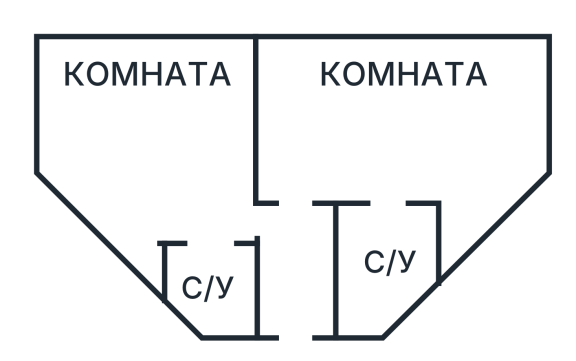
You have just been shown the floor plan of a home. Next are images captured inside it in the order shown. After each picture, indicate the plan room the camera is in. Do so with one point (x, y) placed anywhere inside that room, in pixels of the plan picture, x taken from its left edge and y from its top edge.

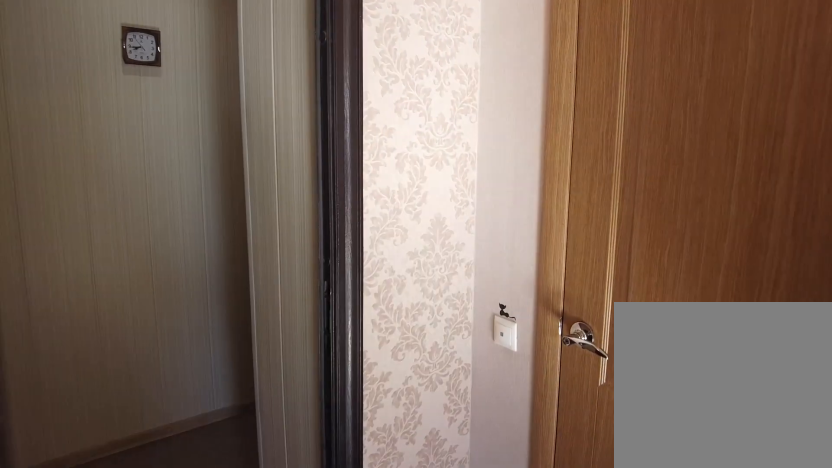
(241, 221)
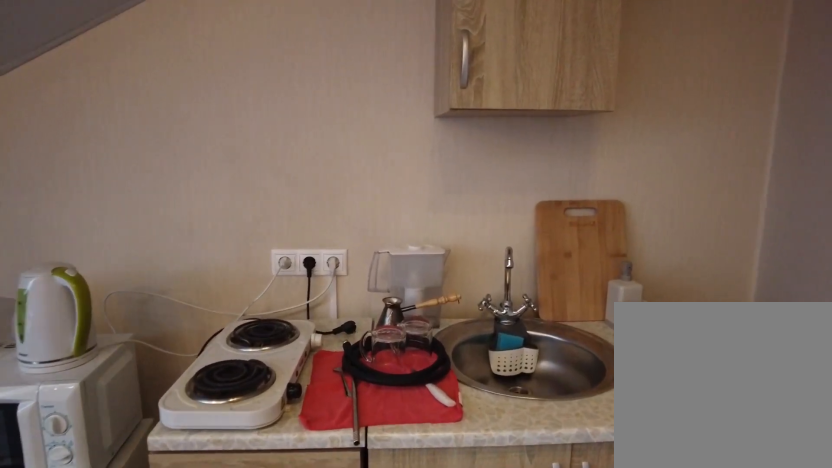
(323, 174)
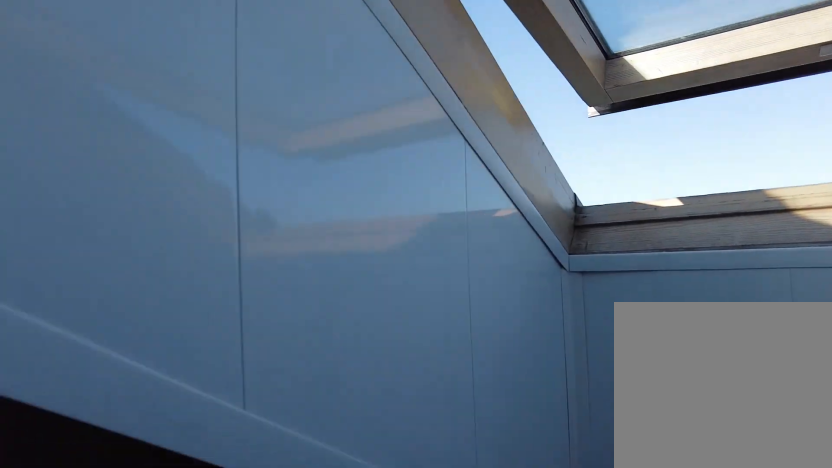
(520, 150)
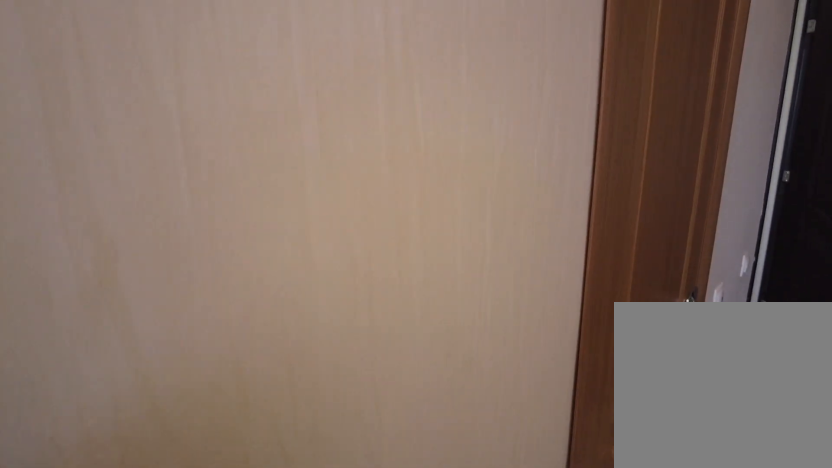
(392, 181)
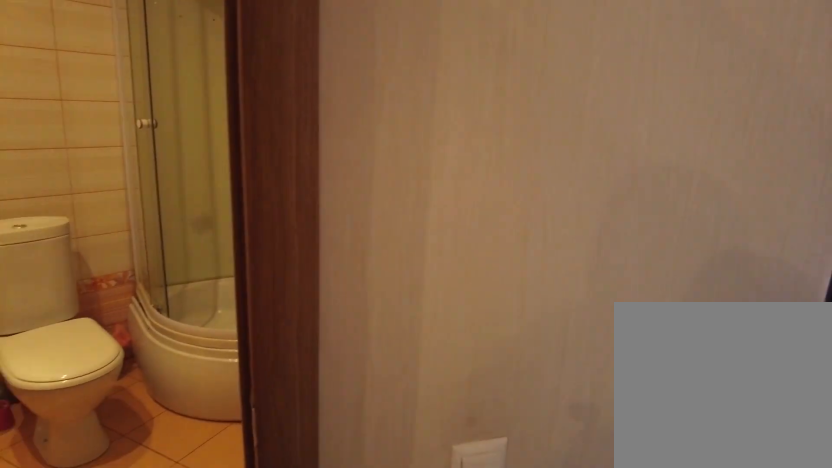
(392, 181)
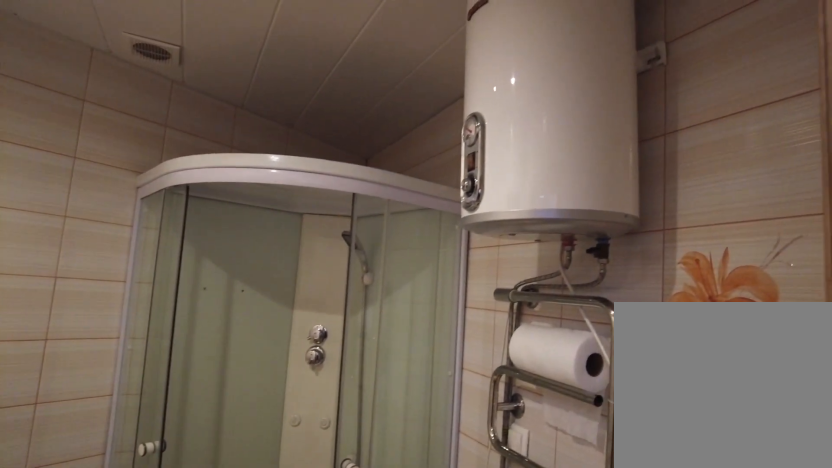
(397, 237)
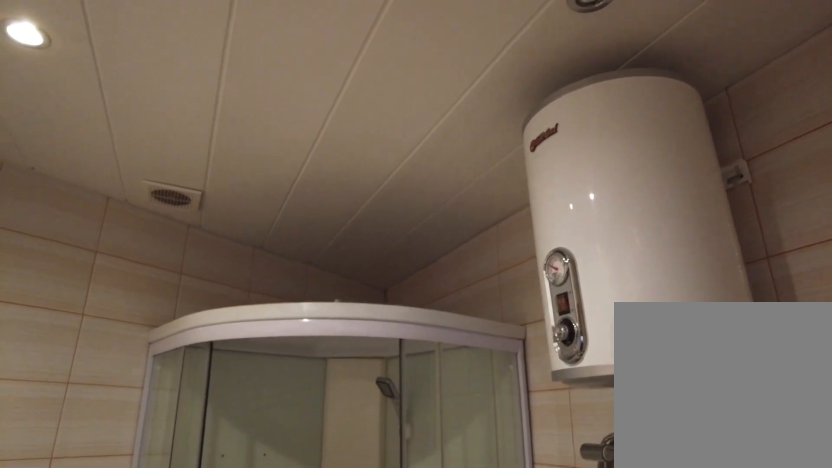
(397, 237)
